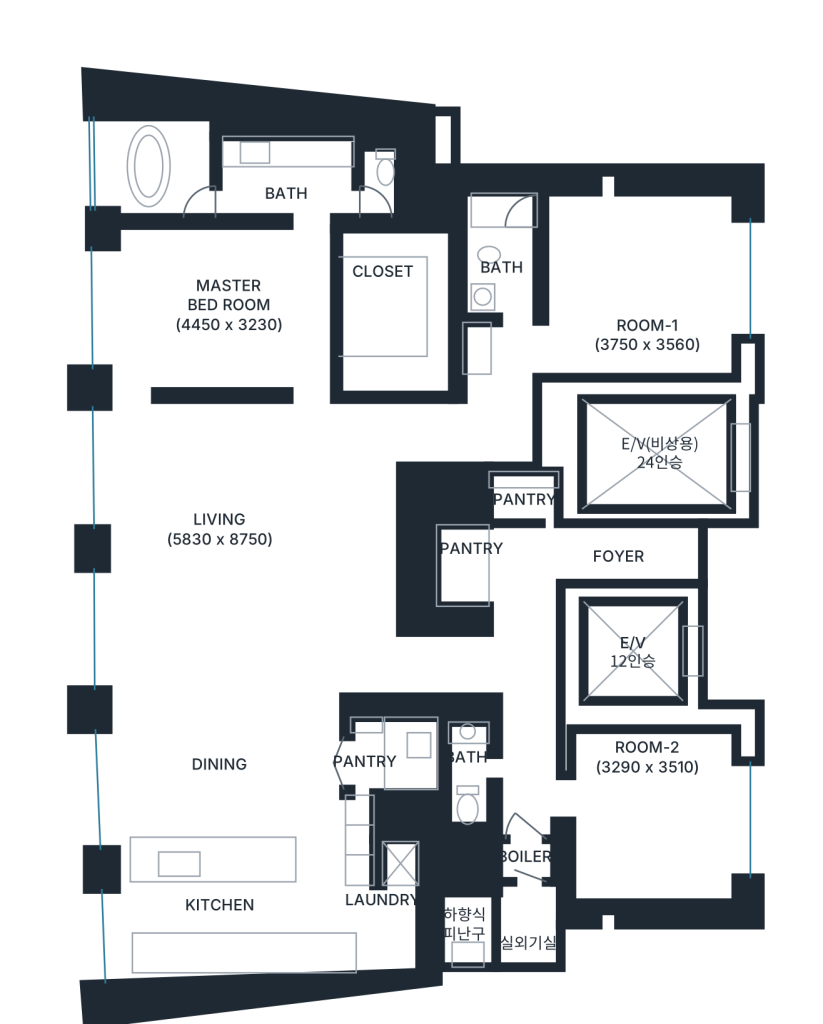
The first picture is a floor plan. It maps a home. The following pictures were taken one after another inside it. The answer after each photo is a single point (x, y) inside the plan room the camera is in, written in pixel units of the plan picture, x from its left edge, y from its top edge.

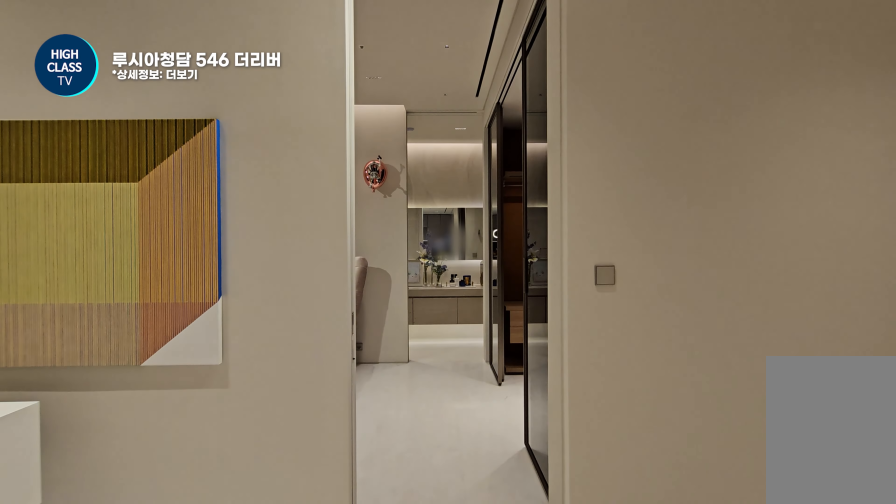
(241, 540)
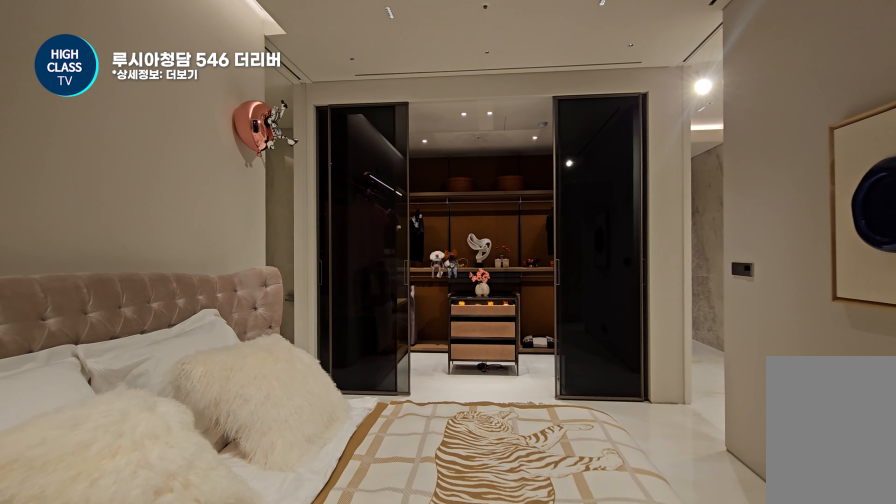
(277, 303)
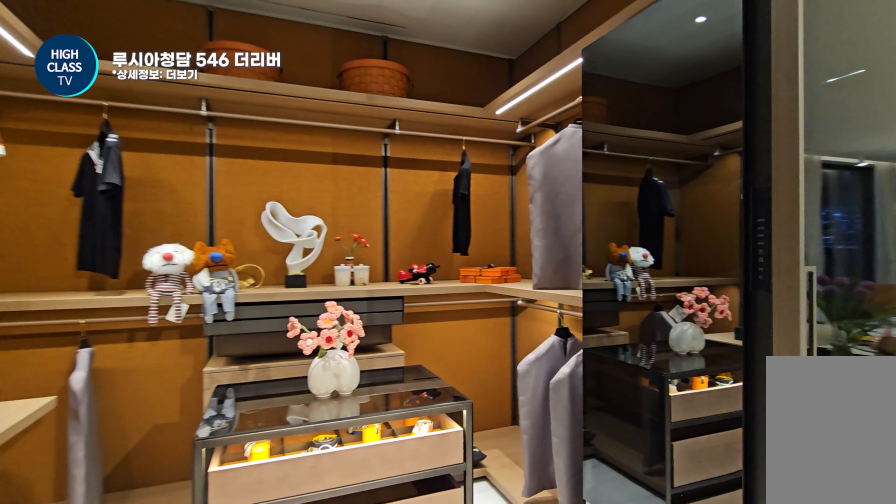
(277, 303)
